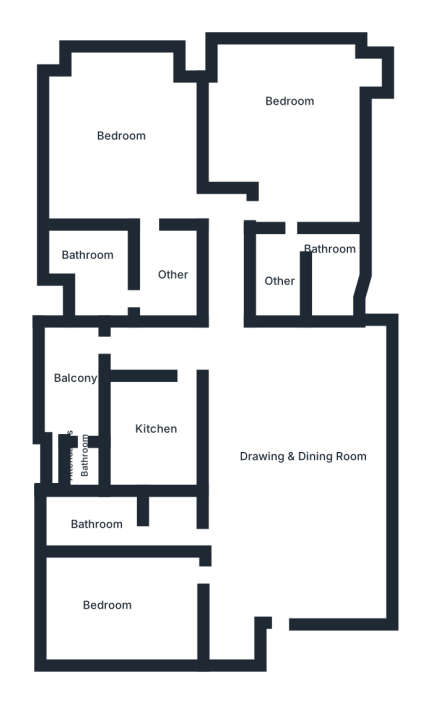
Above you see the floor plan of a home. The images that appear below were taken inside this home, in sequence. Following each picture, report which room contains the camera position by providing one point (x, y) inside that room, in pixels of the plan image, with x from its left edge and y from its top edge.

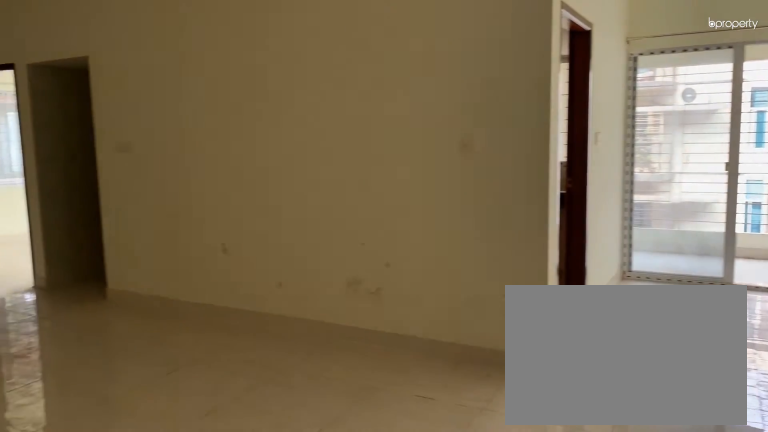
(297, 458)
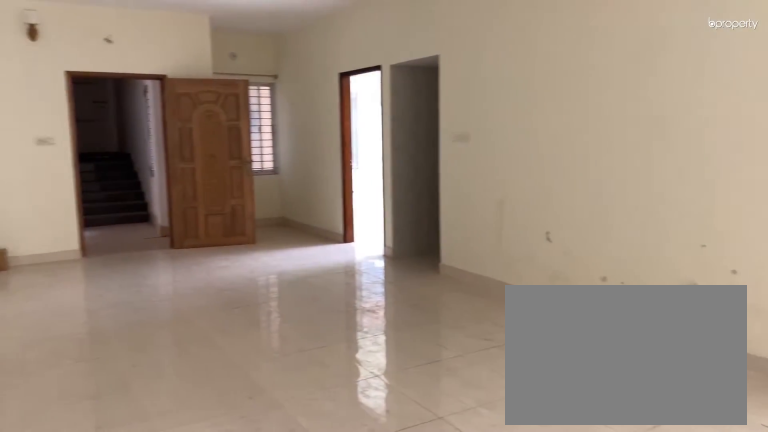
(297, 458)
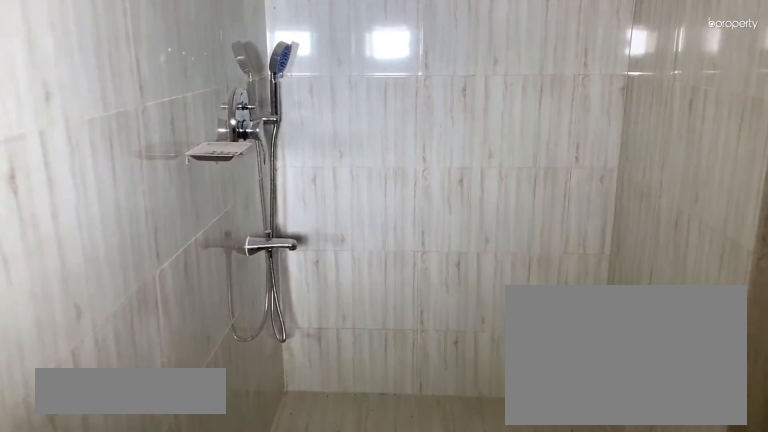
(100, 526)
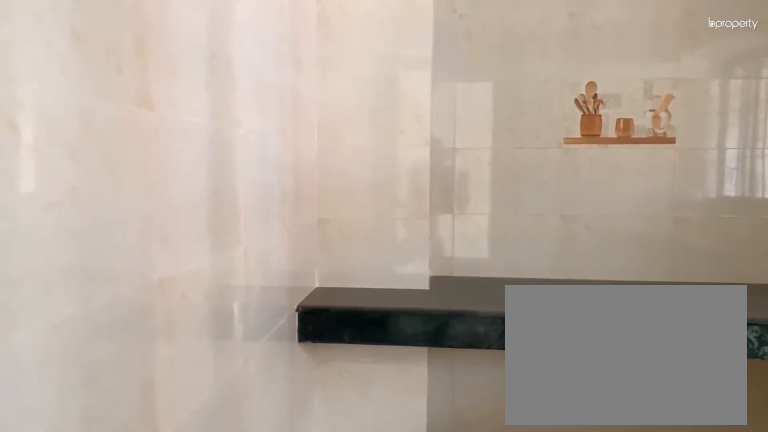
(155, 437)
